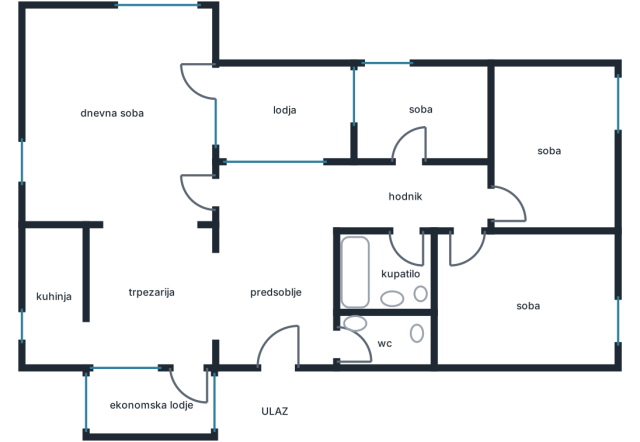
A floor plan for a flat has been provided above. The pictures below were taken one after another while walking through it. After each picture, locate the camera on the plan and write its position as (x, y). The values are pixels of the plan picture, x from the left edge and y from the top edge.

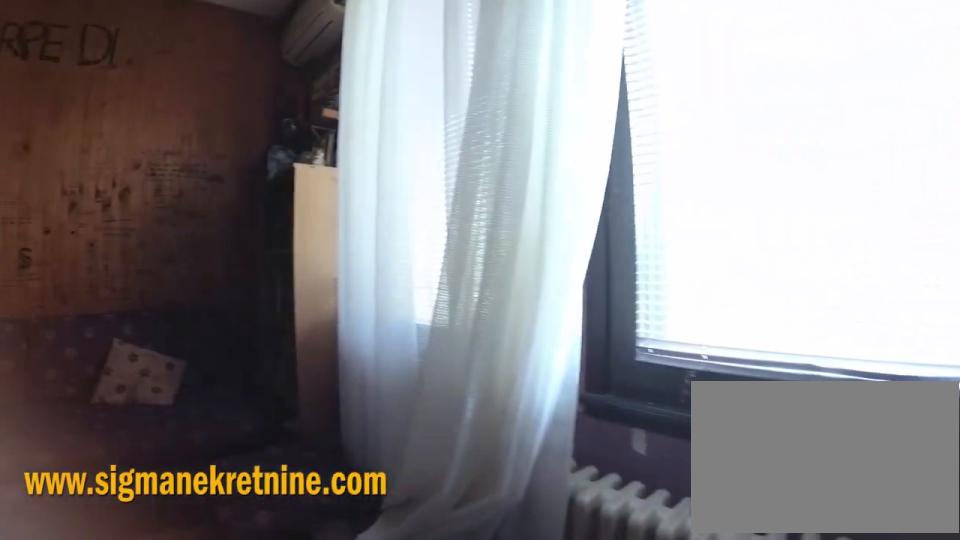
(556, 207)
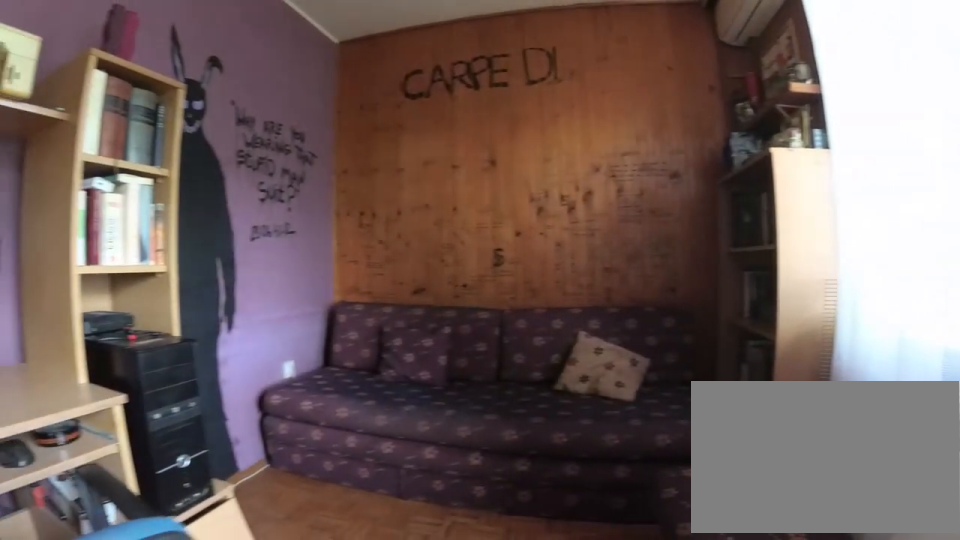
(566, 205)
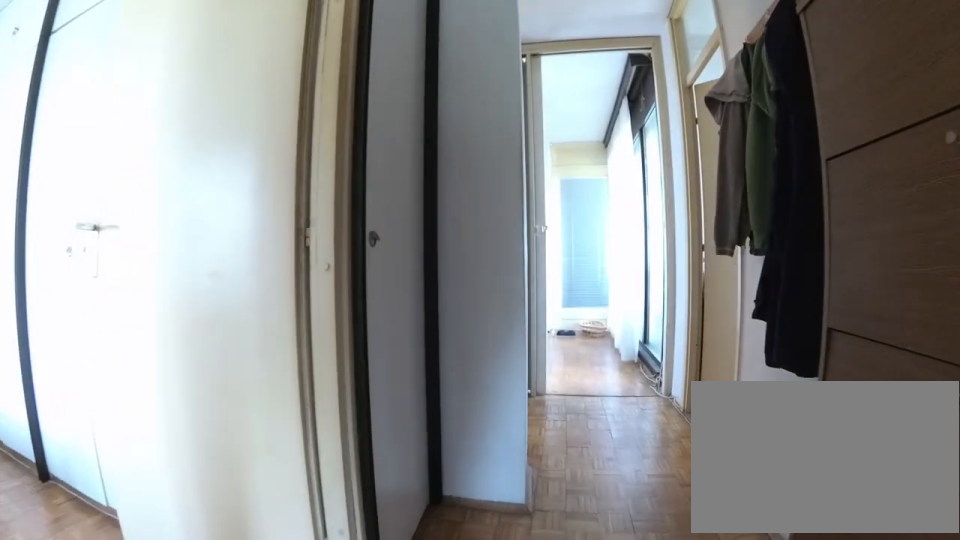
(519, 200)
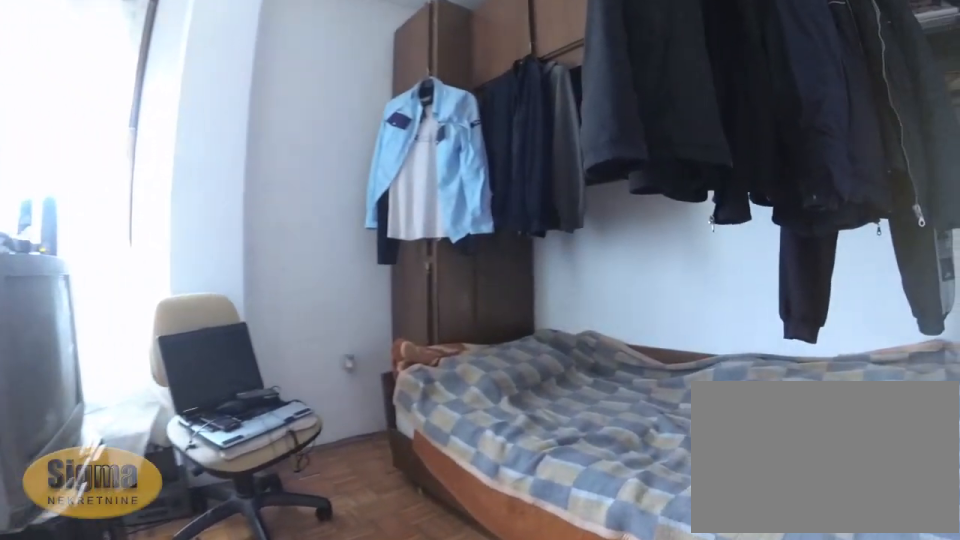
(416, 174)
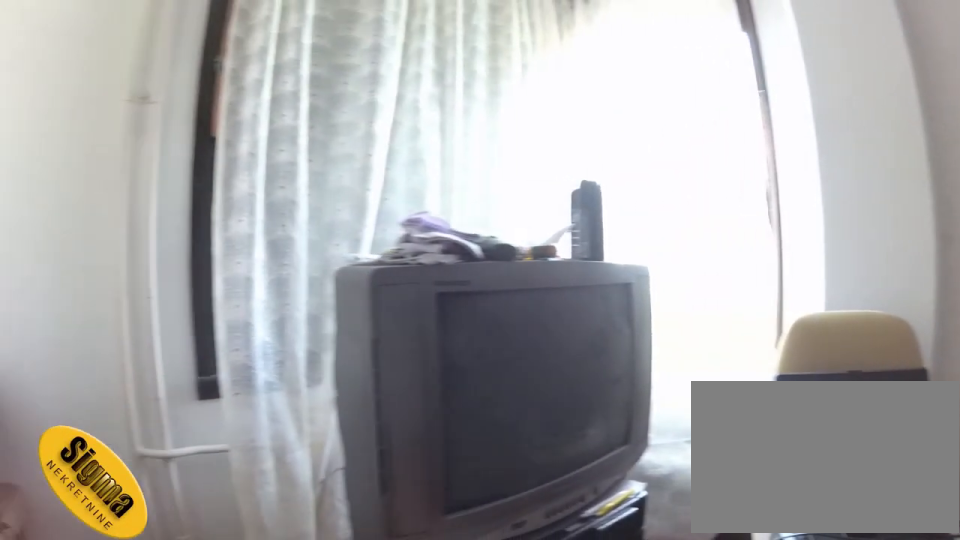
(459, 128)
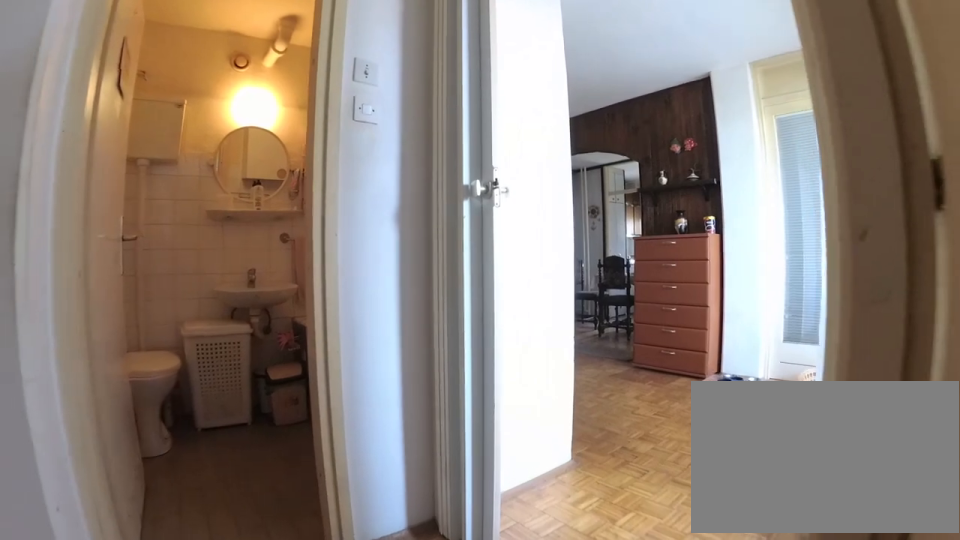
(415, 149)
